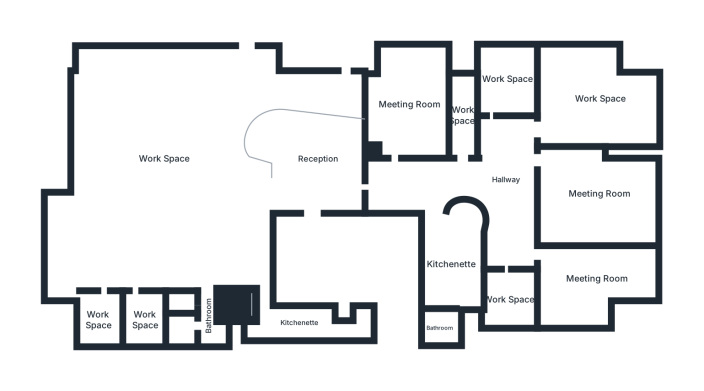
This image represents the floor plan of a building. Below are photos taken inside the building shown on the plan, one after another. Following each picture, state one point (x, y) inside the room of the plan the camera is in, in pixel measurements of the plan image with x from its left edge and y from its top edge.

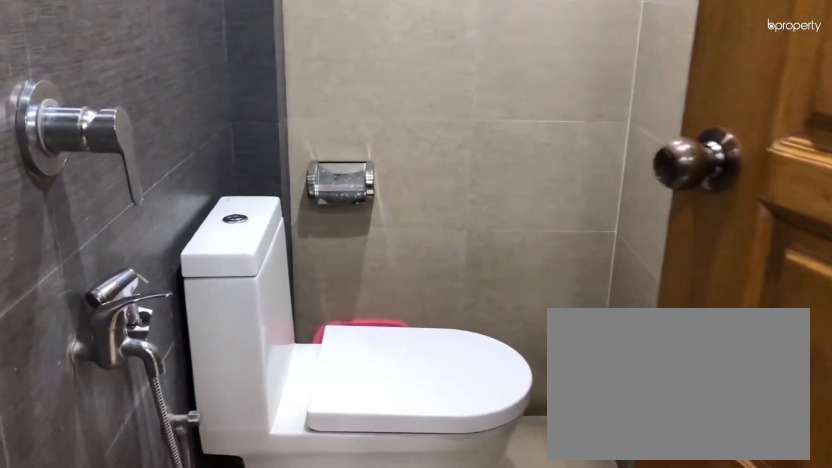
(183, 303)
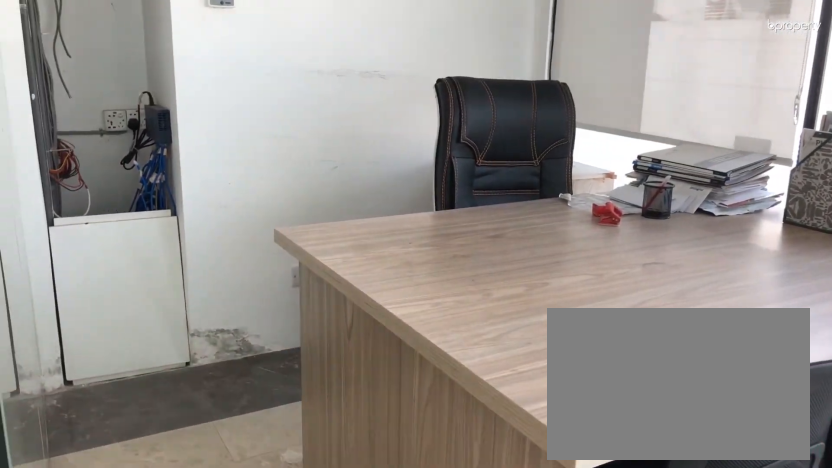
(144, 317)
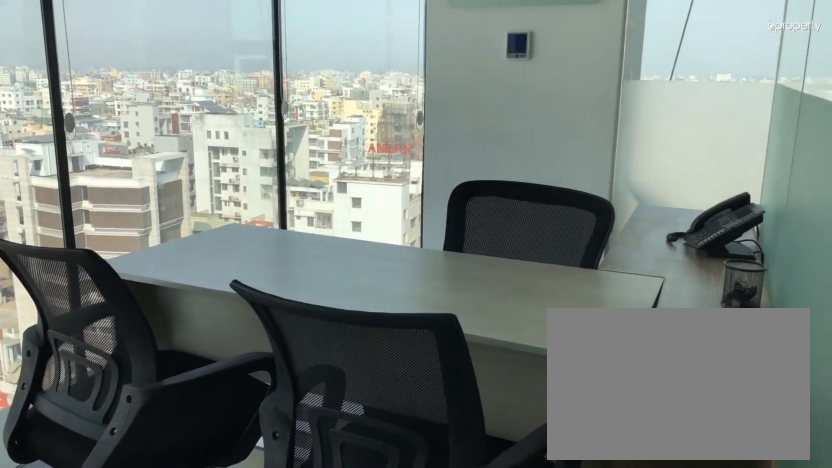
(98, 318)
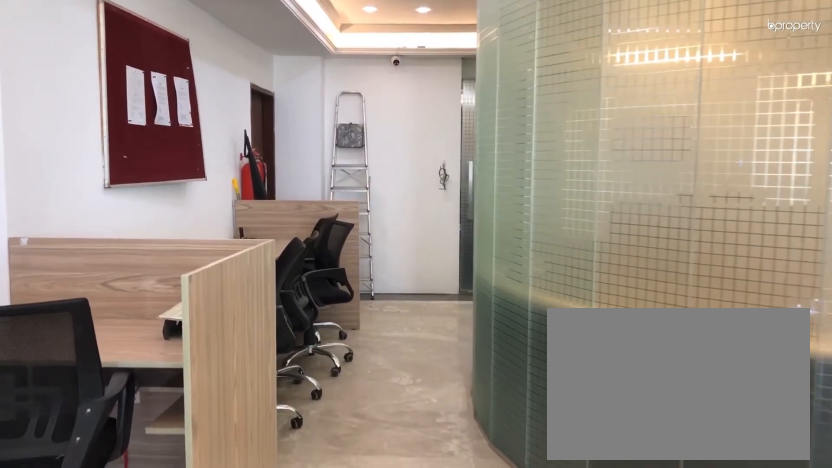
(261, 93)
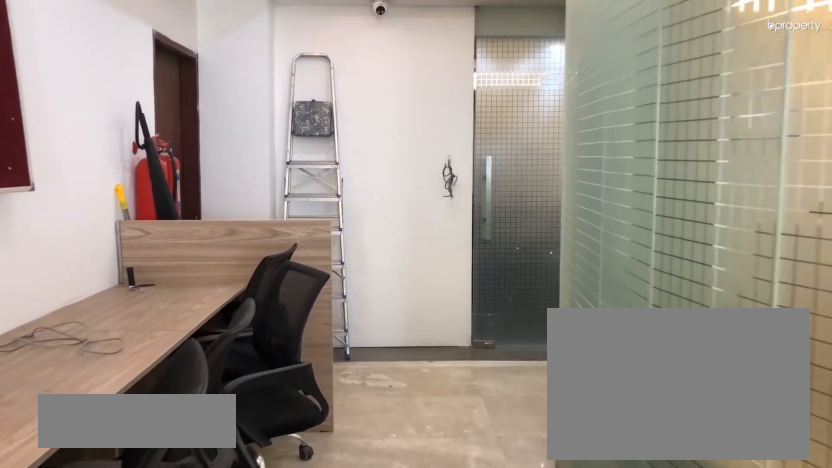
(336, 98)
